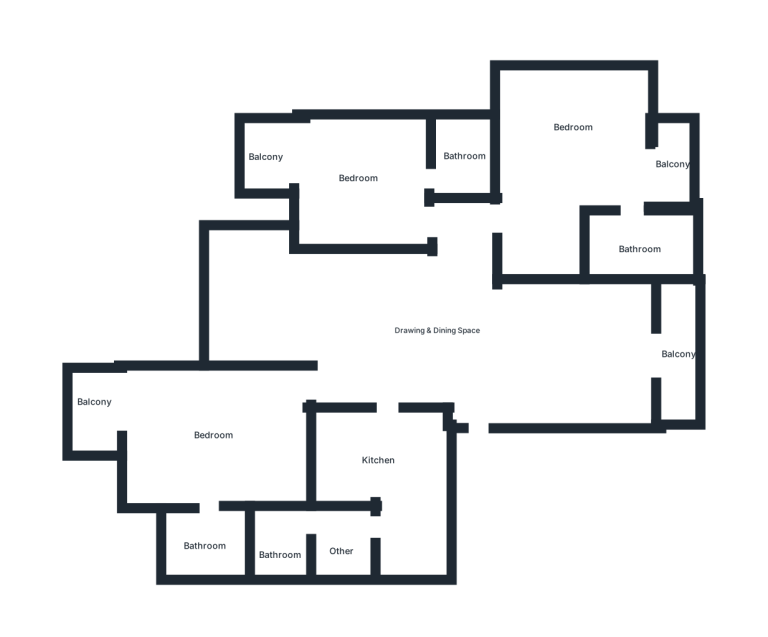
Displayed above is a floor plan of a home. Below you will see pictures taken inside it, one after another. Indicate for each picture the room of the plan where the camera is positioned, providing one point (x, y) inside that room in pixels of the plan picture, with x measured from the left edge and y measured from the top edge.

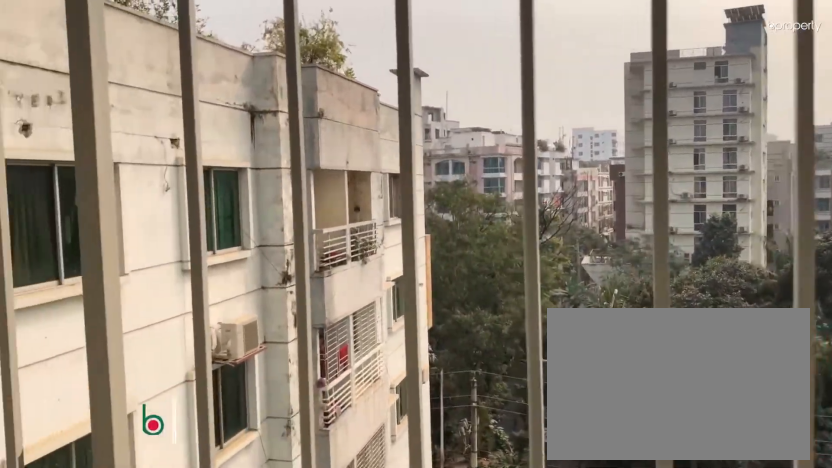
(674, 165)
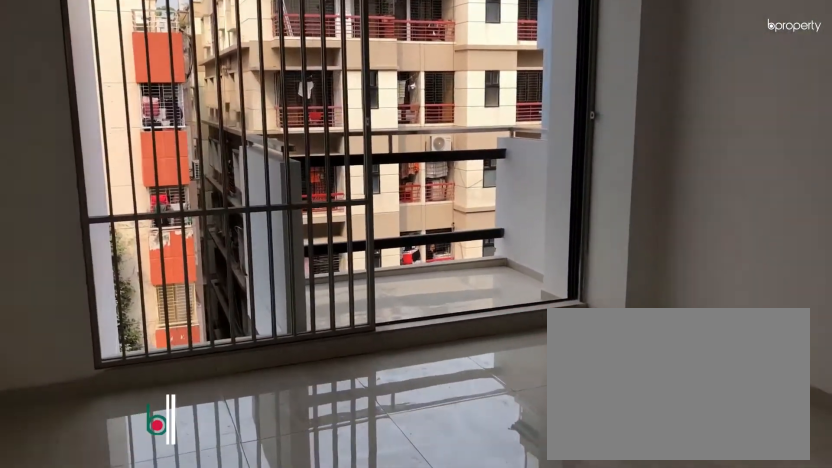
(330, 182)
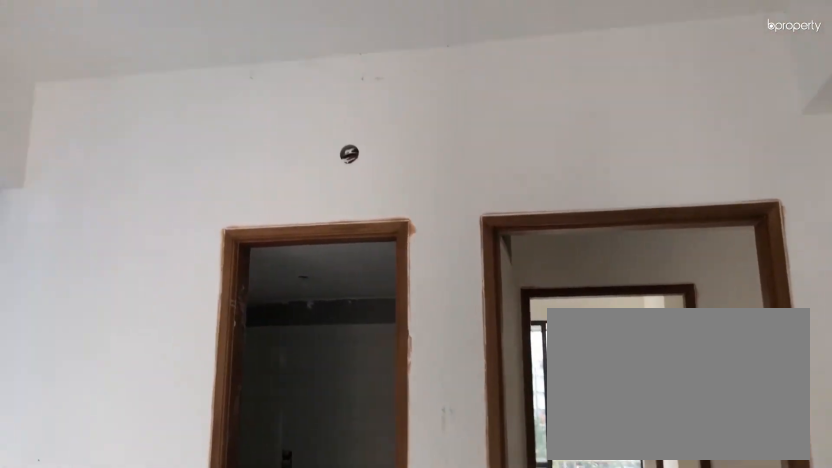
(330, 182)
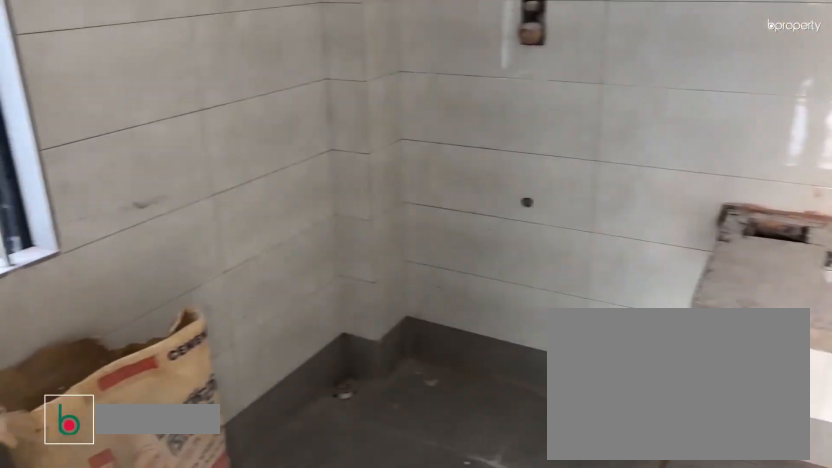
(465, 161)
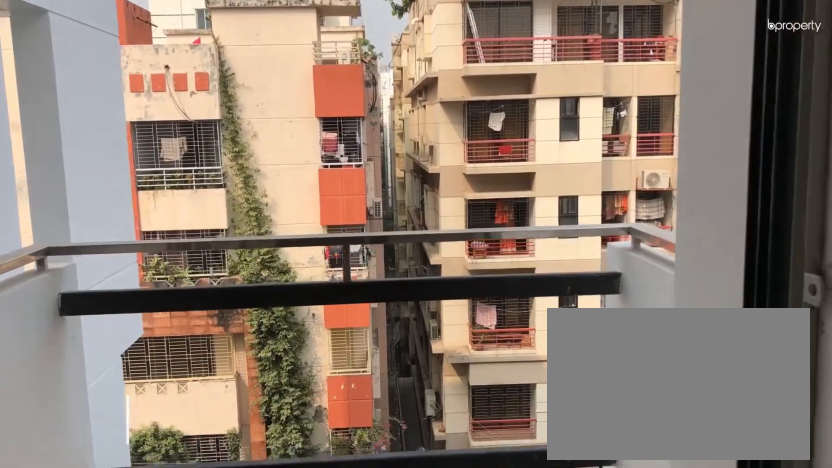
(314, 166)
